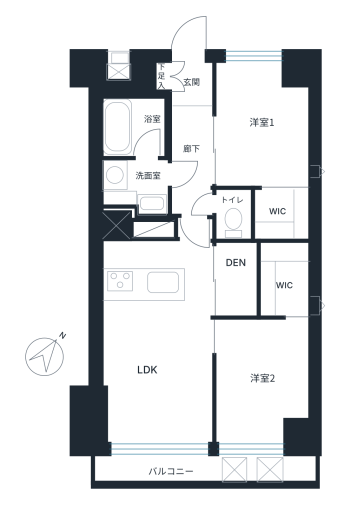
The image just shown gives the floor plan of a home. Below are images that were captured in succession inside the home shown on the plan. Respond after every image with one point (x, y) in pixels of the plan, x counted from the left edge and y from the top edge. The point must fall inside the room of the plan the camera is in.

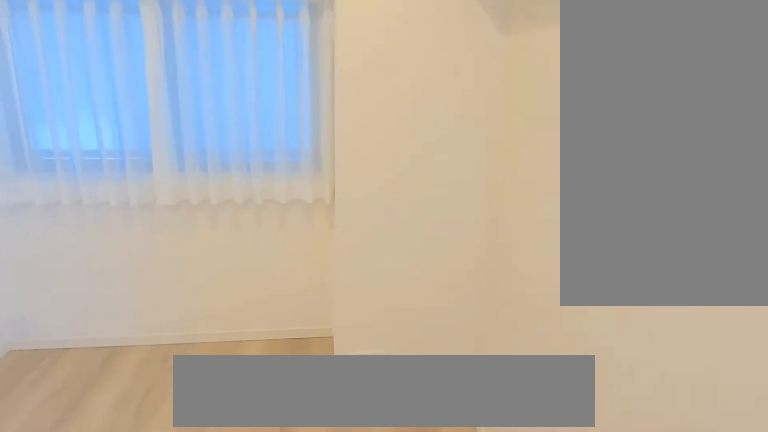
(265, 128)
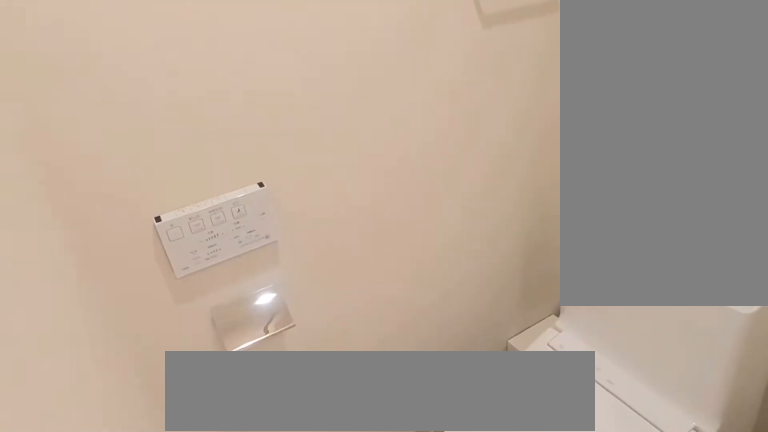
(236, 215)
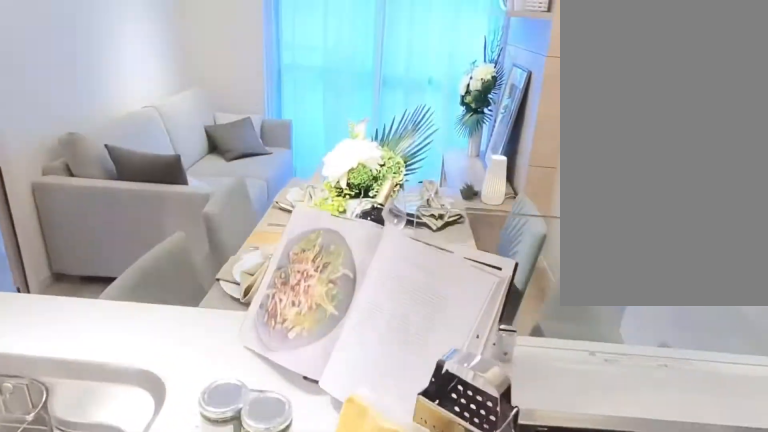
(145, 260)
